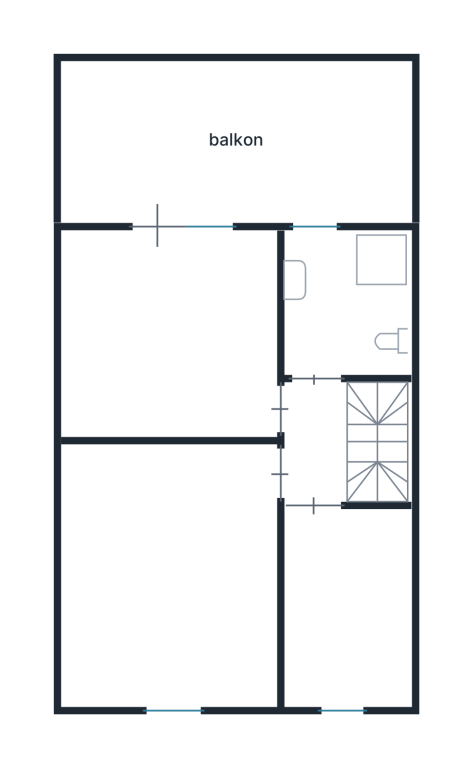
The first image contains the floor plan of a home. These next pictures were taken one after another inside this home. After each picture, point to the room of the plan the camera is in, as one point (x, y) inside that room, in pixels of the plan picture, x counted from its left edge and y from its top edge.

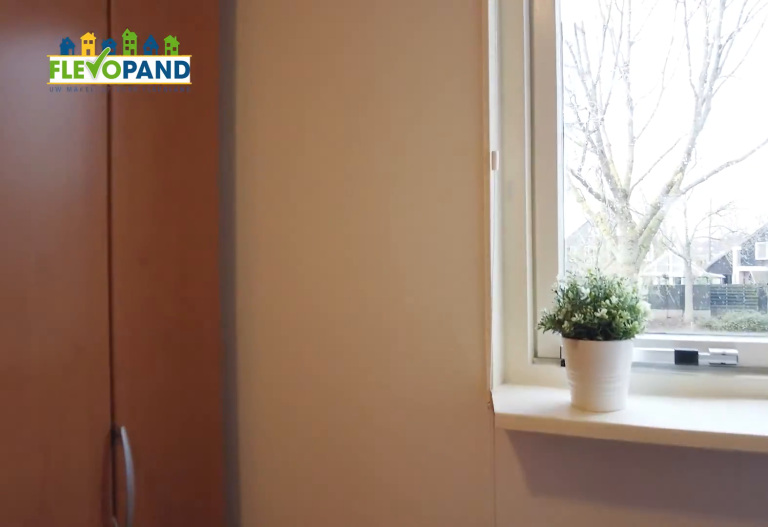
(346, 607)
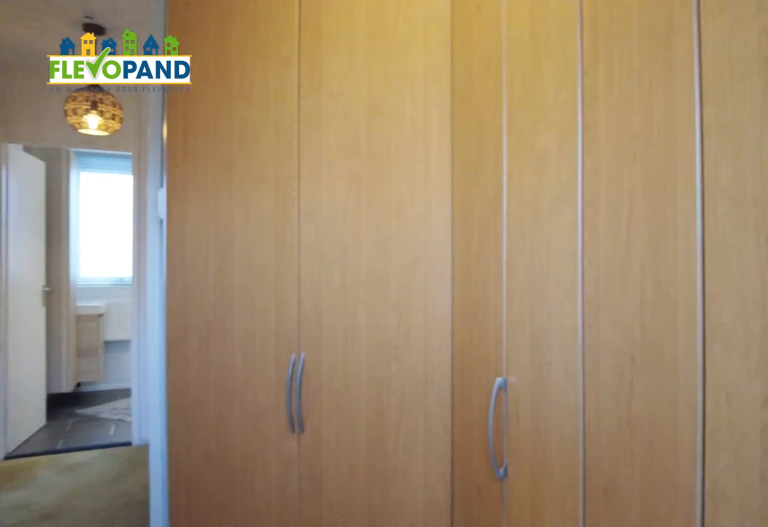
(346, 607)
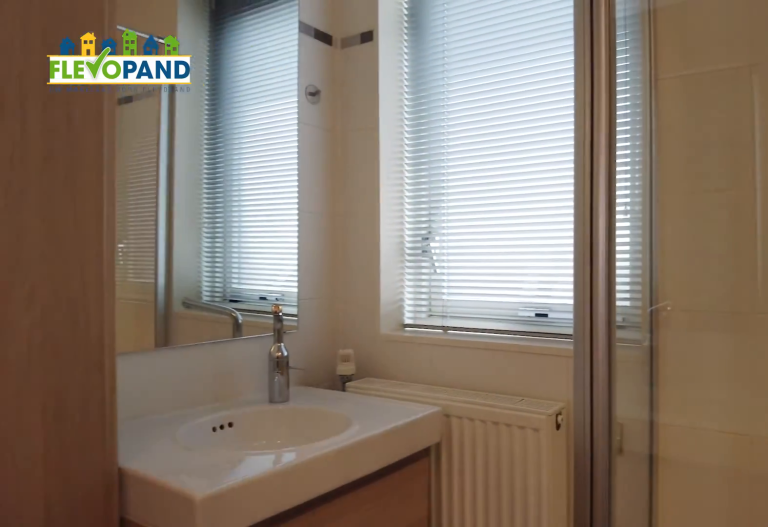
(381, 261)
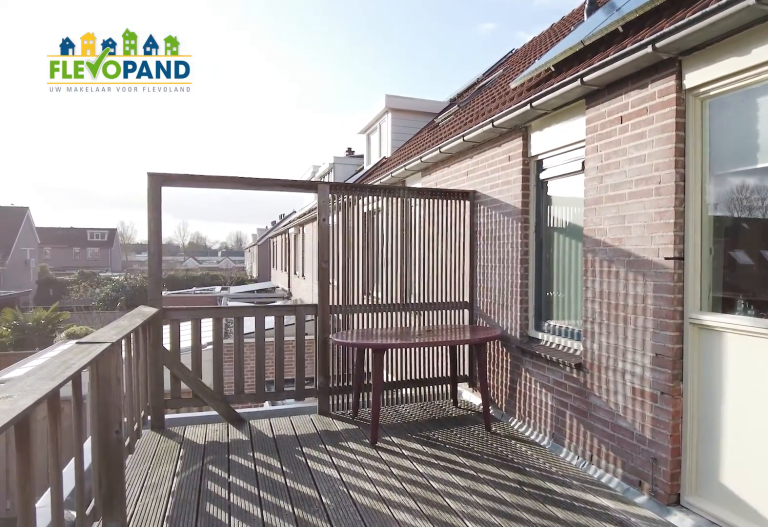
(239, 139)
